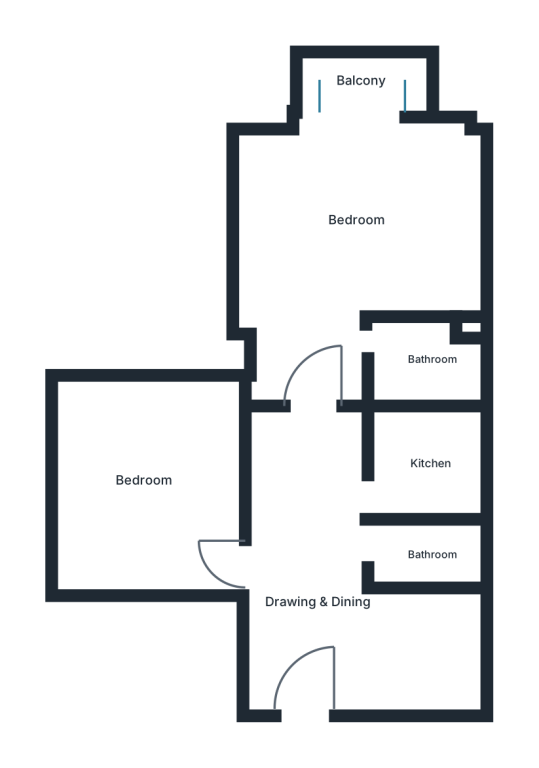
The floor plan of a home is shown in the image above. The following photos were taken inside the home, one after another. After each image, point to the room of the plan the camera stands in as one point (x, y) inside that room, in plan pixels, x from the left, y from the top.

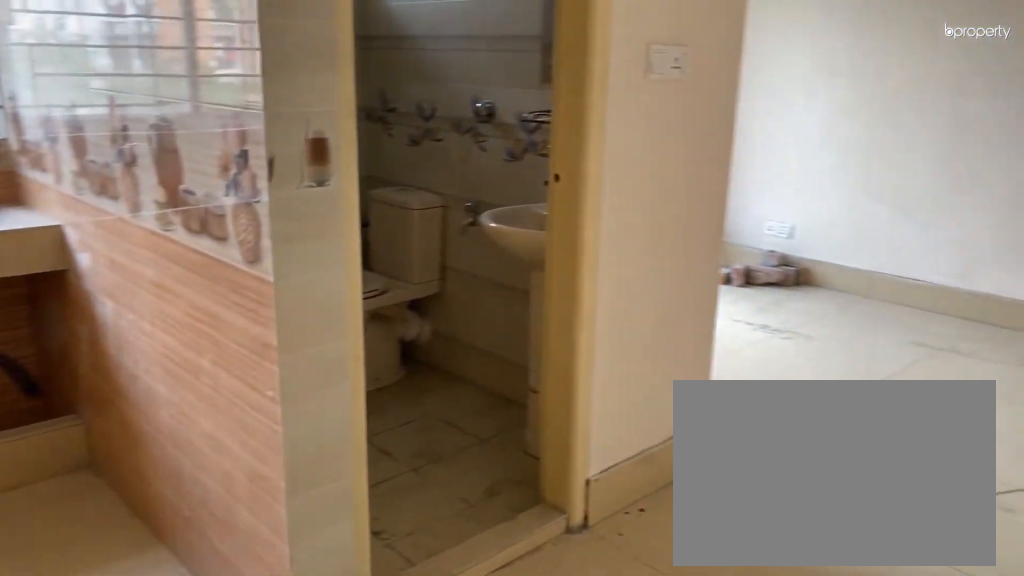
(306, 598)
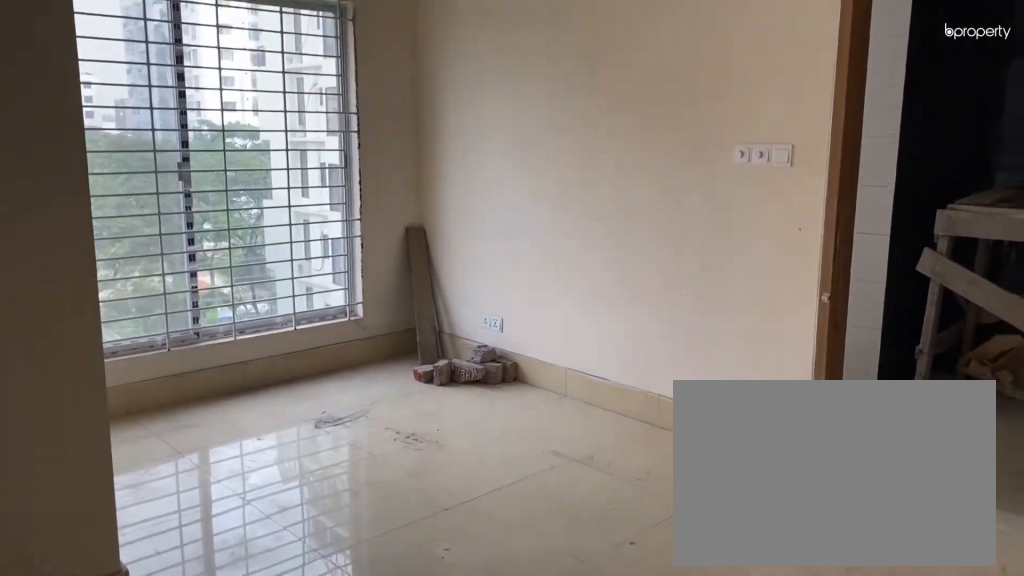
(306, 599)
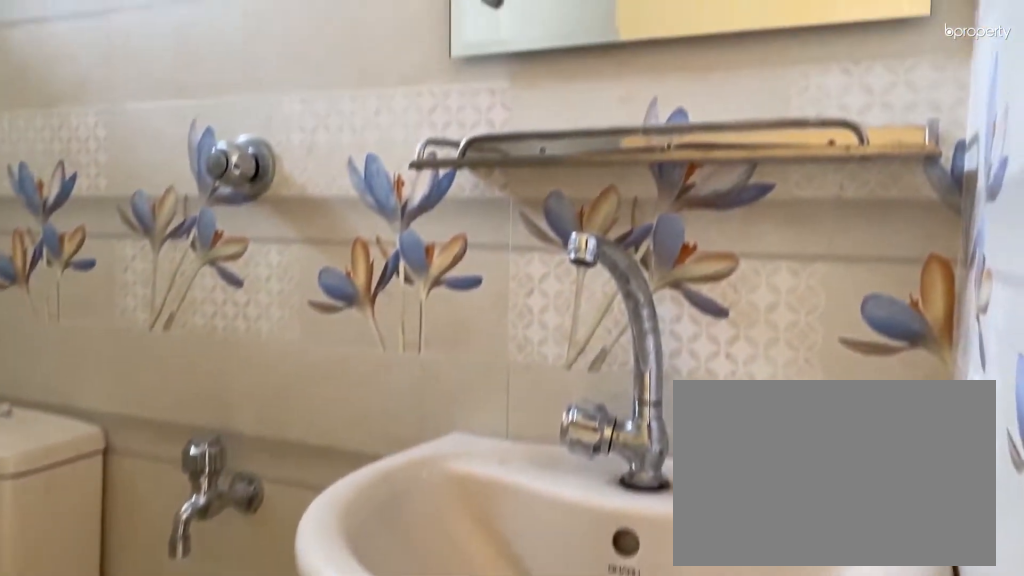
(433, 555)
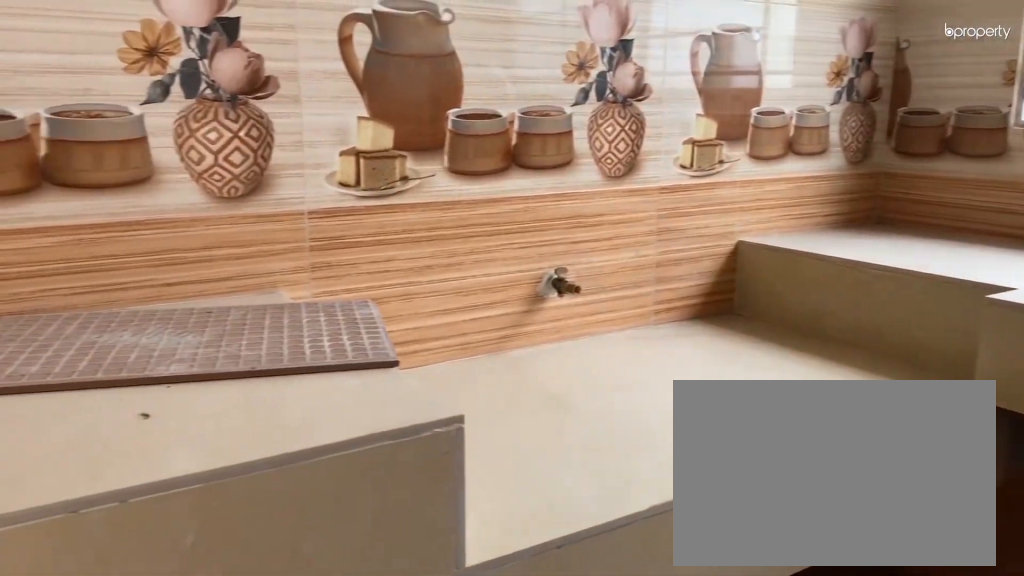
(429, 461)
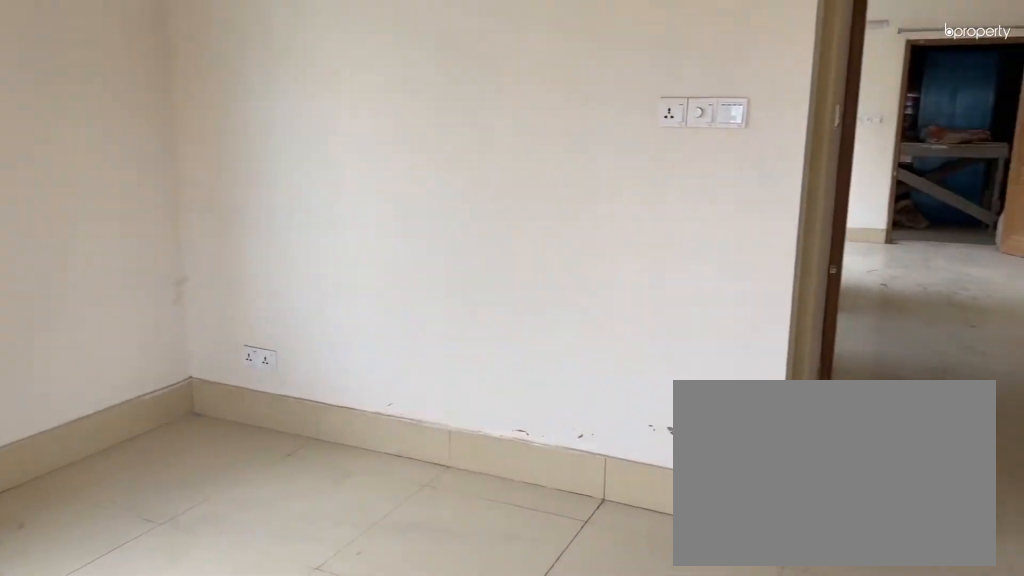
(357, 213)
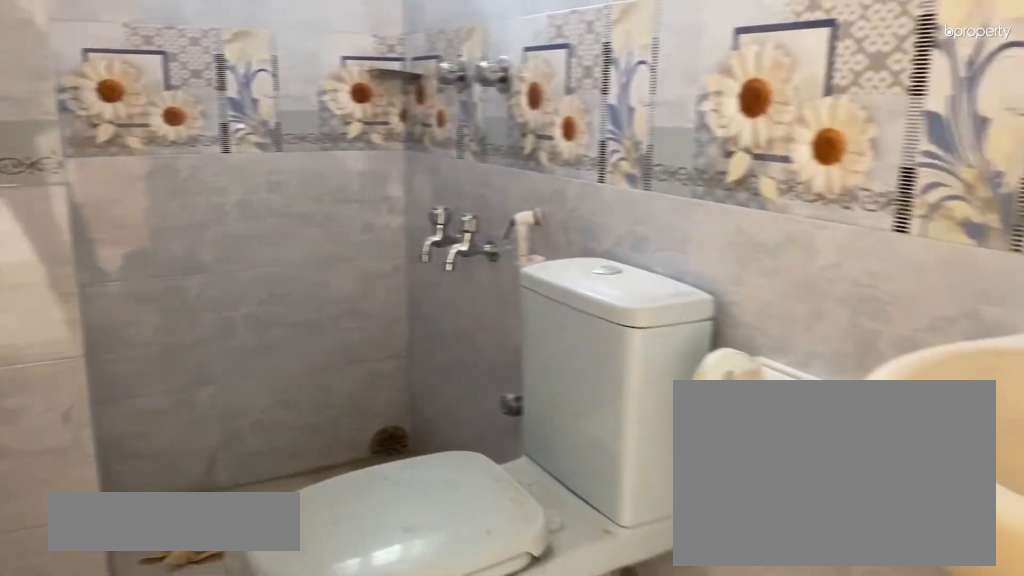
(431, 359)
